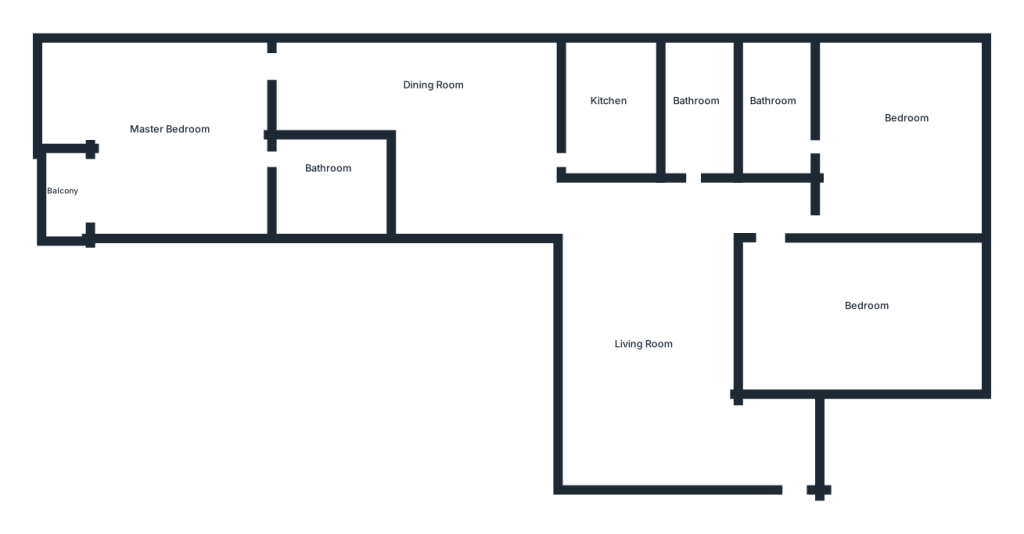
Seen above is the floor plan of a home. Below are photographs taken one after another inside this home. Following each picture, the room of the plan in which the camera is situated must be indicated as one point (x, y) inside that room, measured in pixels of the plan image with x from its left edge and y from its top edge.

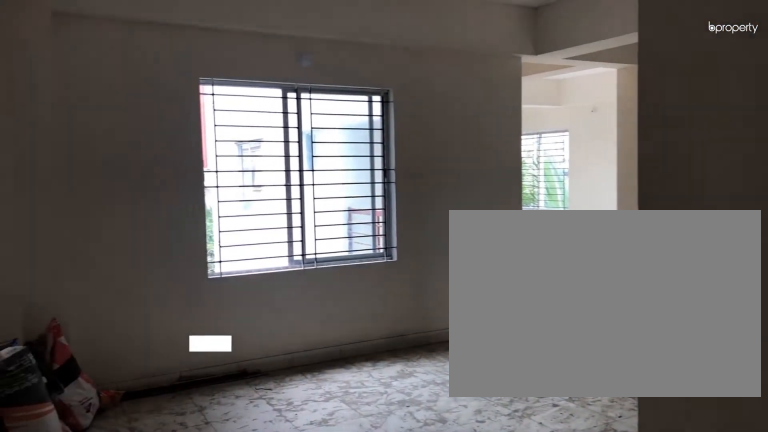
(750, 460)
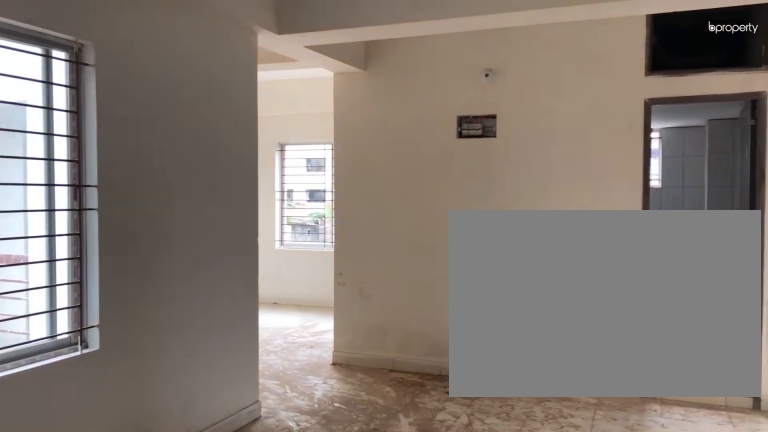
(629, 337)
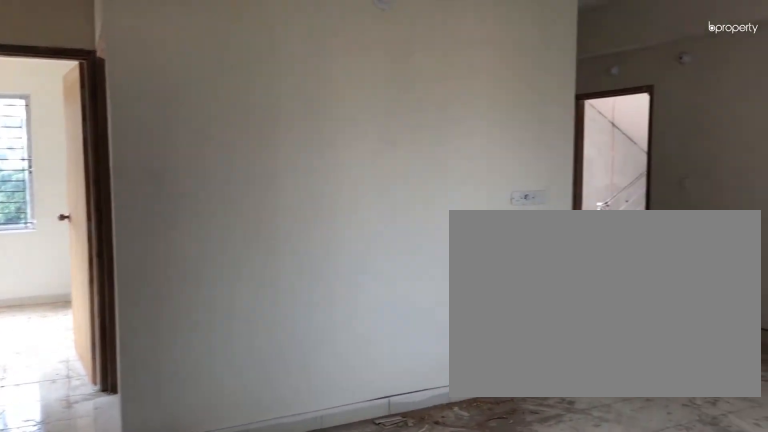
(623, 331)
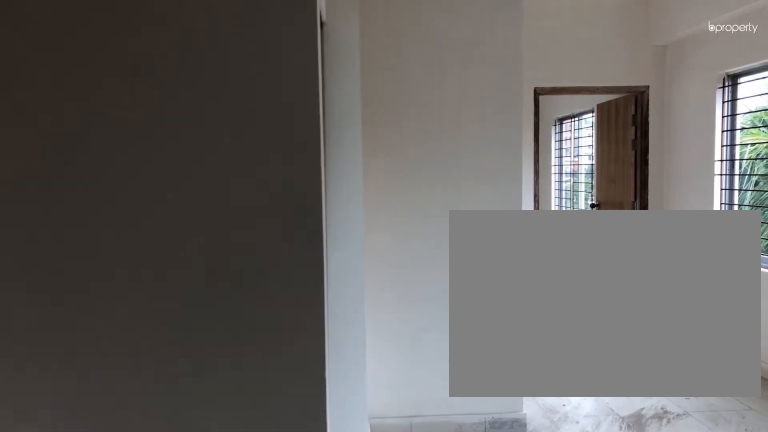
(468, 108)
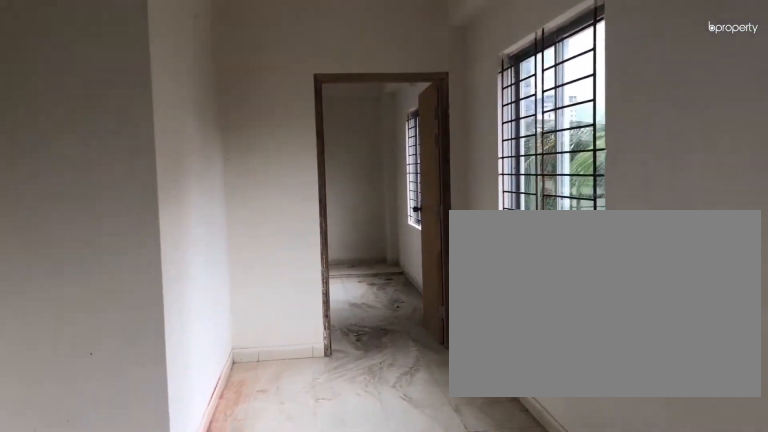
(468, 108)
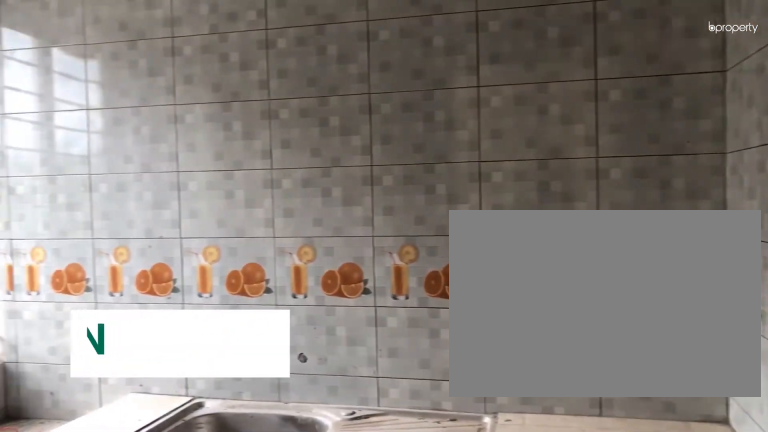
(608, 114)
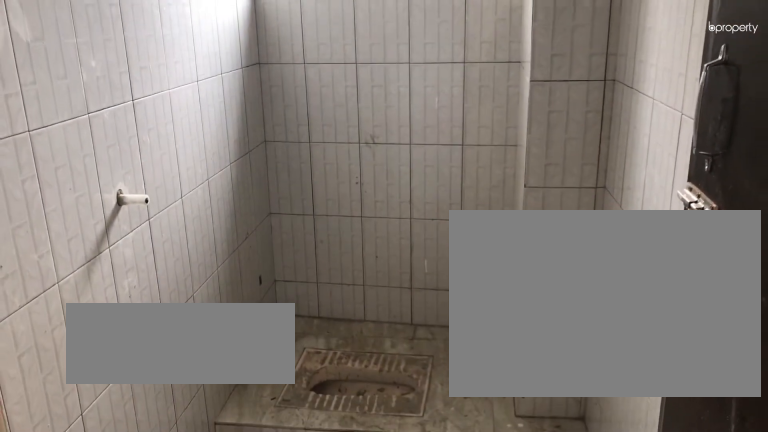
(708, 109)
